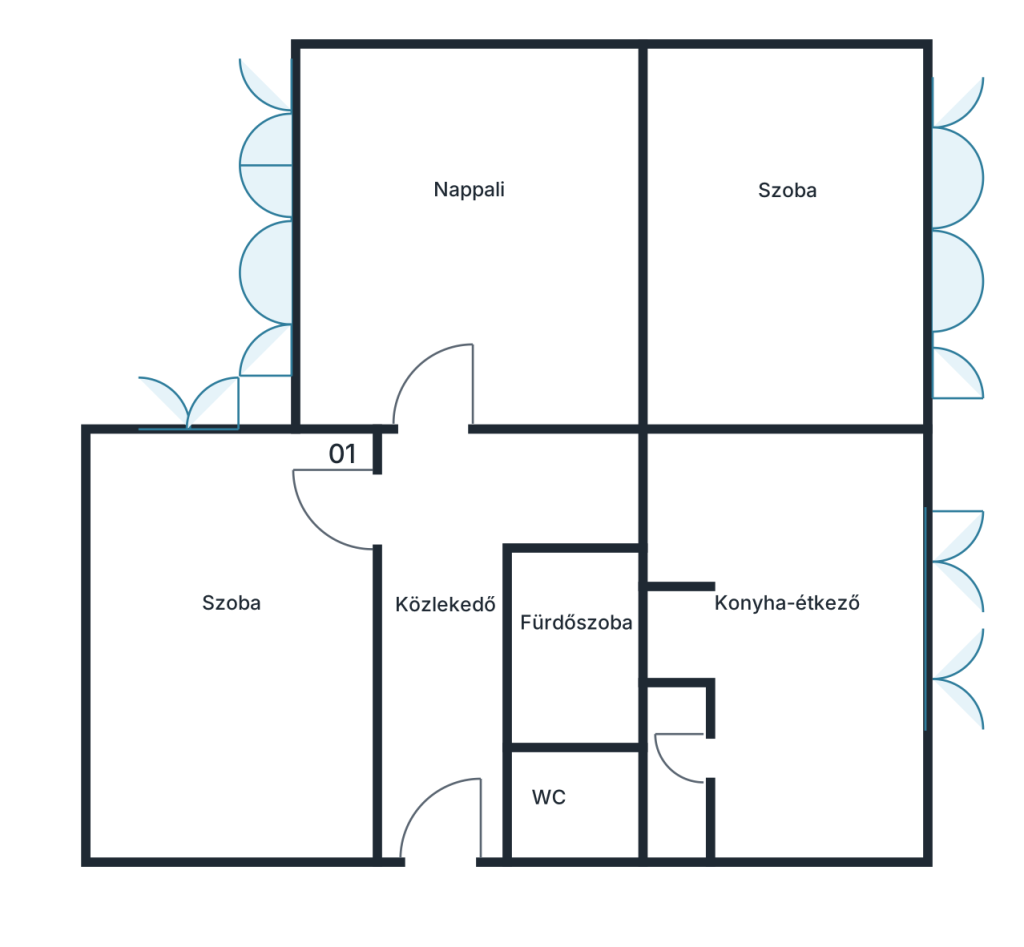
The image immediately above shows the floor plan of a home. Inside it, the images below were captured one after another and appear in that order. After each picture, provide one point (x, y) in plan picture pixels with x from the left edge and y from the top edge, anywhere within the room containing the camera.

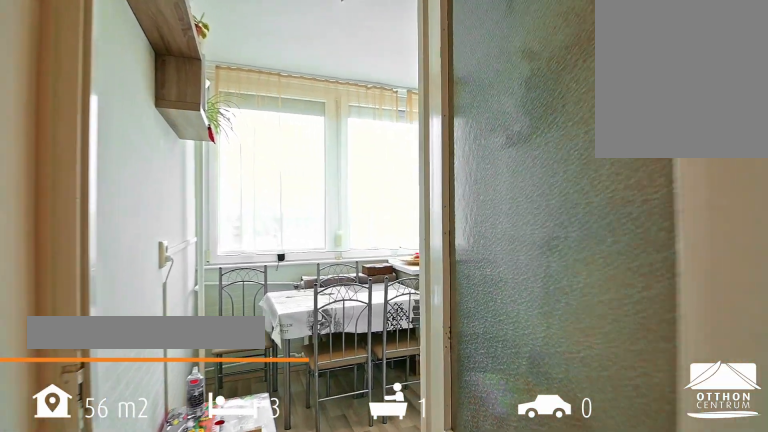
(802, 717)
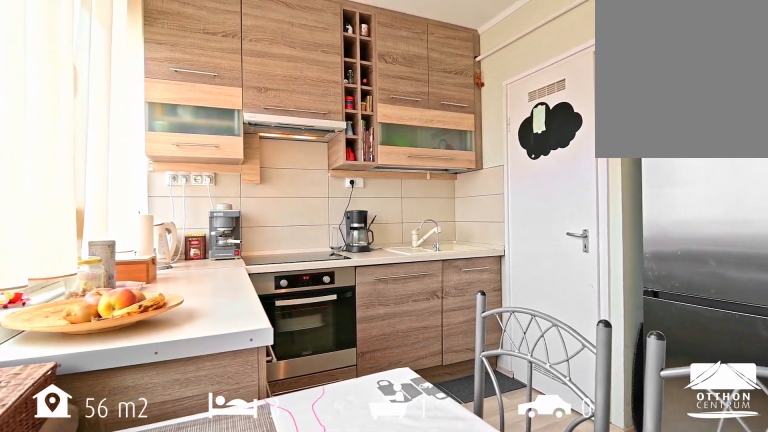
(802, 717)
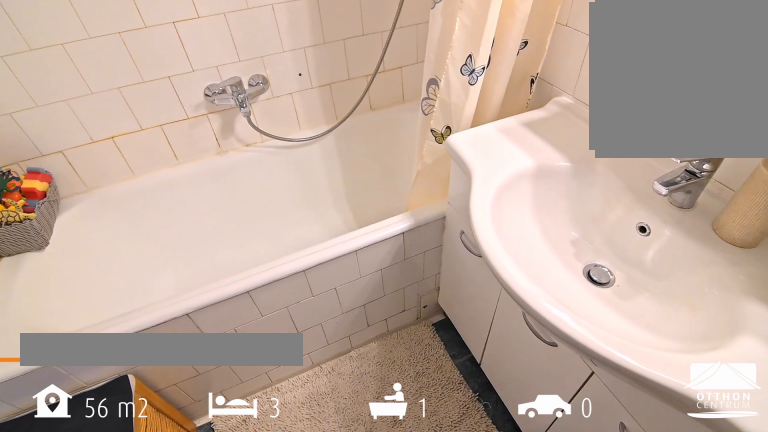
(566, 646)
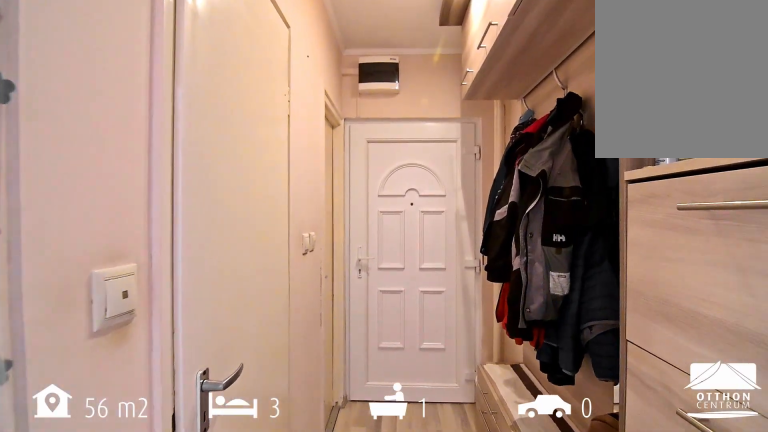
(448, 811)
